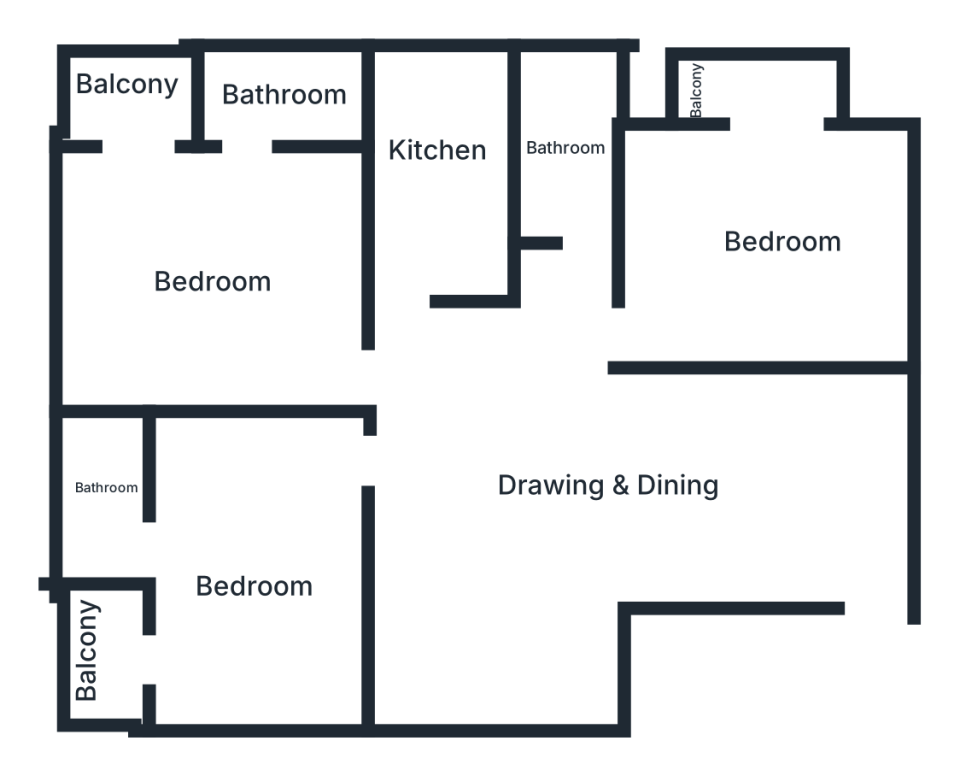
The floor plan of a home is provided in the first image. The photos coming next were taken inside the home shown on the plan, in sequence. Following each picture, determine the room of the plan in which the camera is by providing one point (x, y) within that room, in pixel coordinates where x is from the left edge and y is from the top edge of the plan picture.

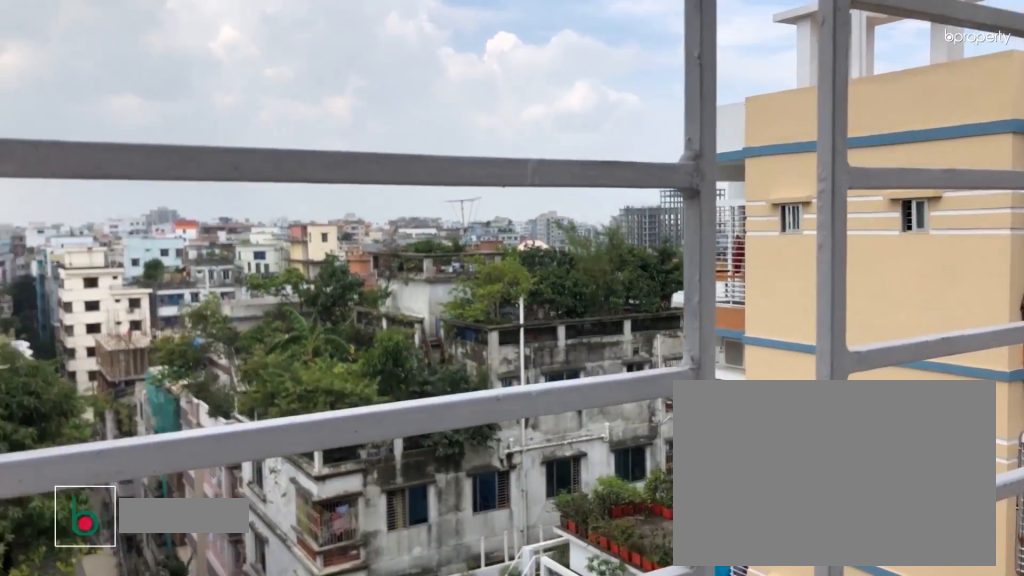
(123, 97)
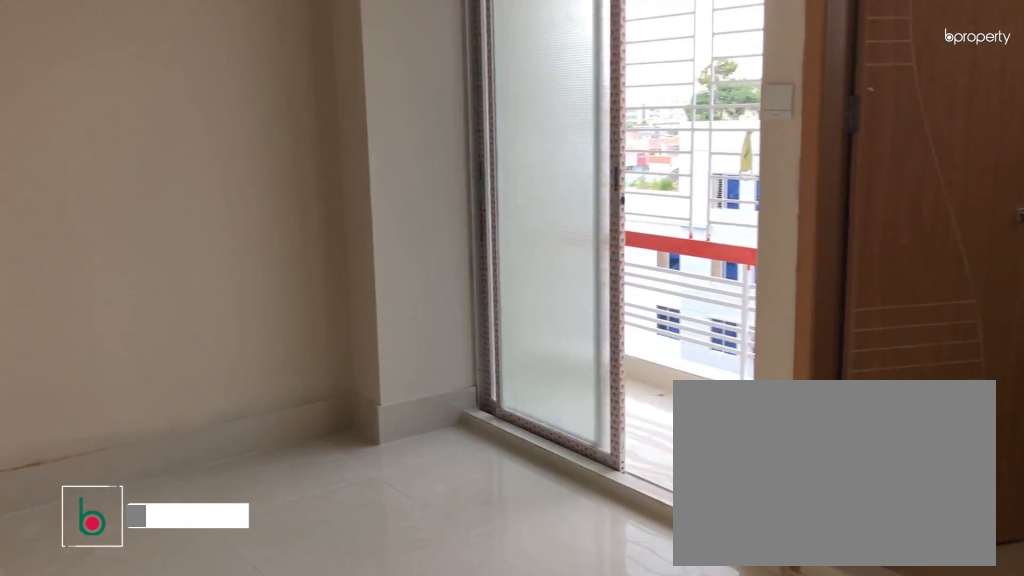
(257, 568)
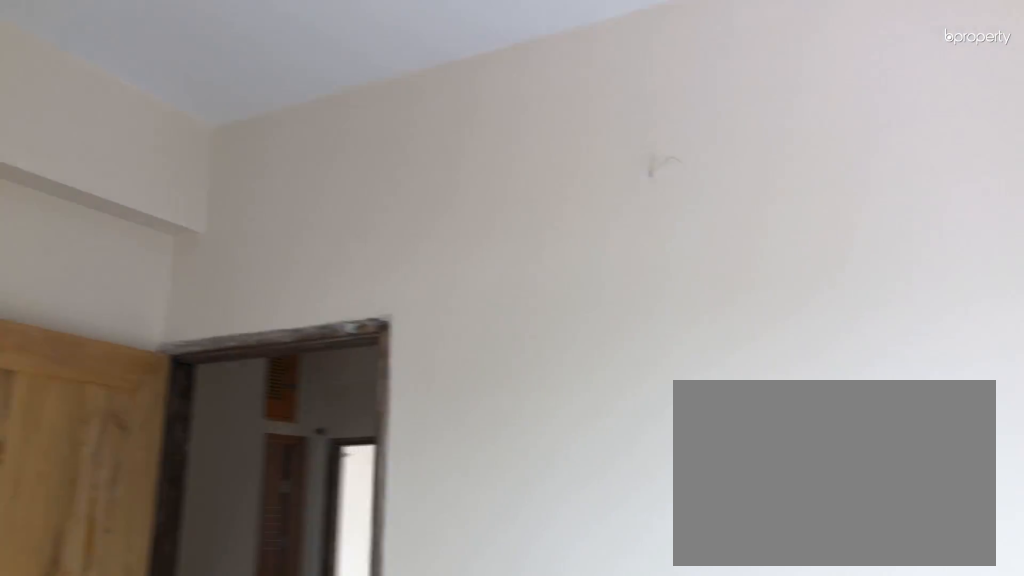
(257, 568)
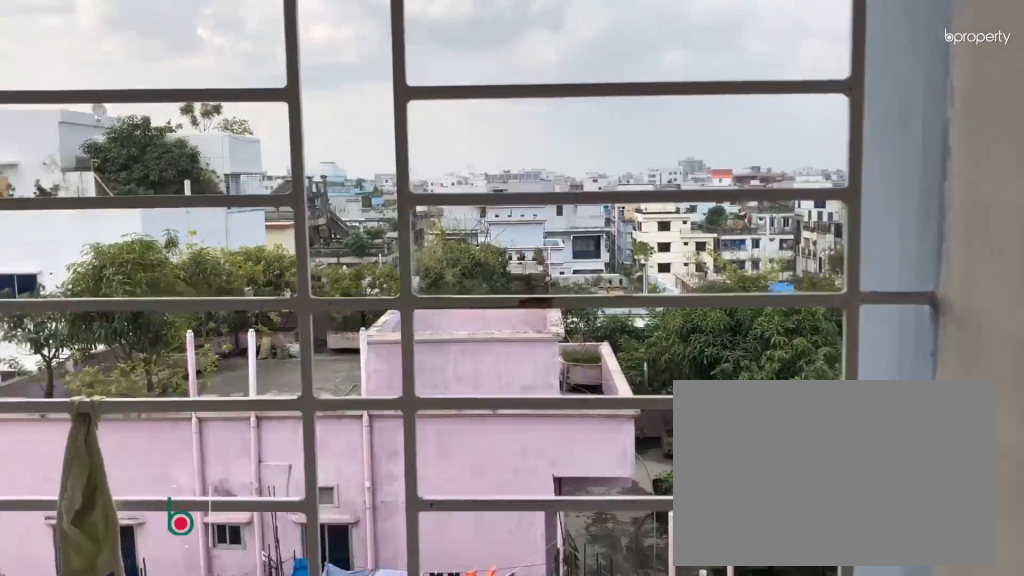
(102, 653)
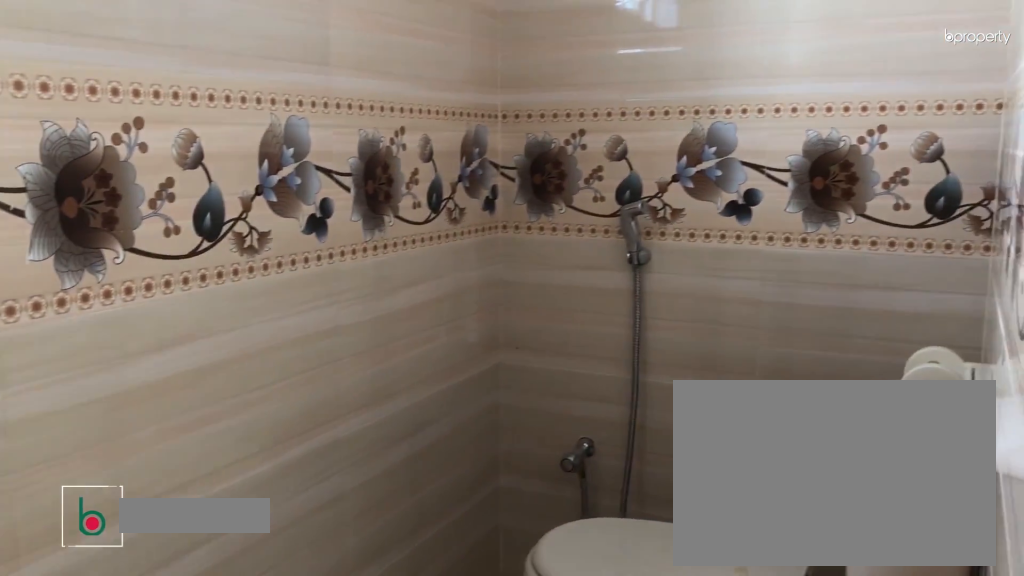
(100, 493)
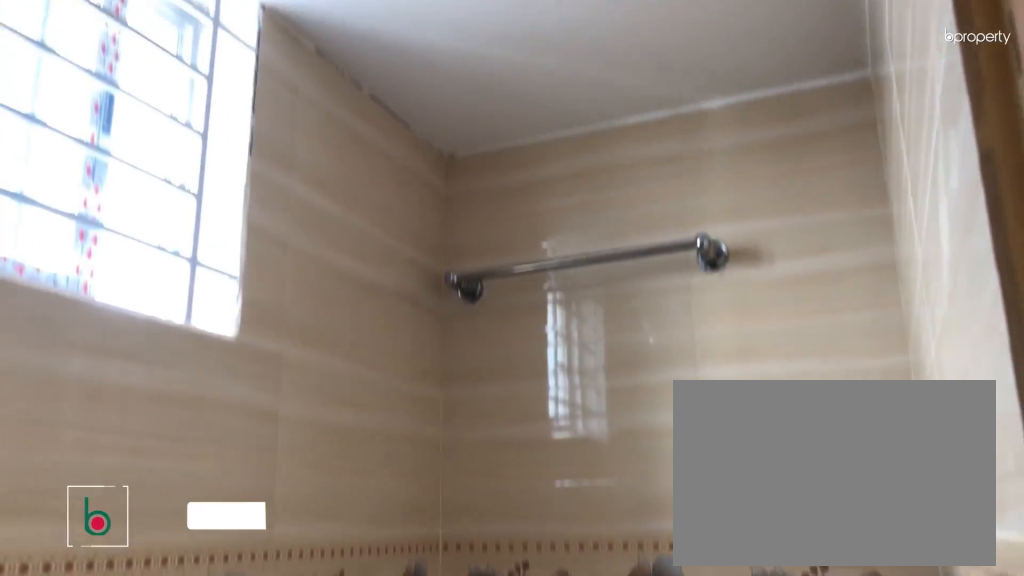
(100, 493)
